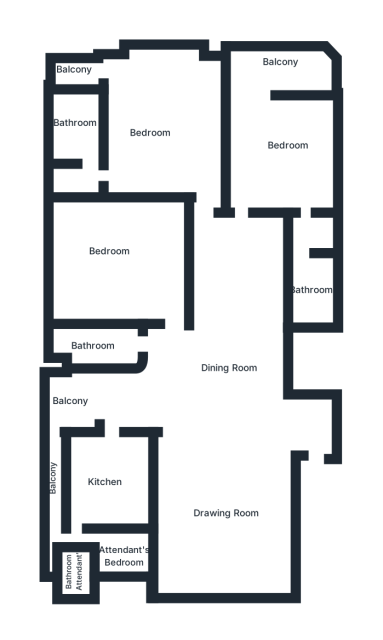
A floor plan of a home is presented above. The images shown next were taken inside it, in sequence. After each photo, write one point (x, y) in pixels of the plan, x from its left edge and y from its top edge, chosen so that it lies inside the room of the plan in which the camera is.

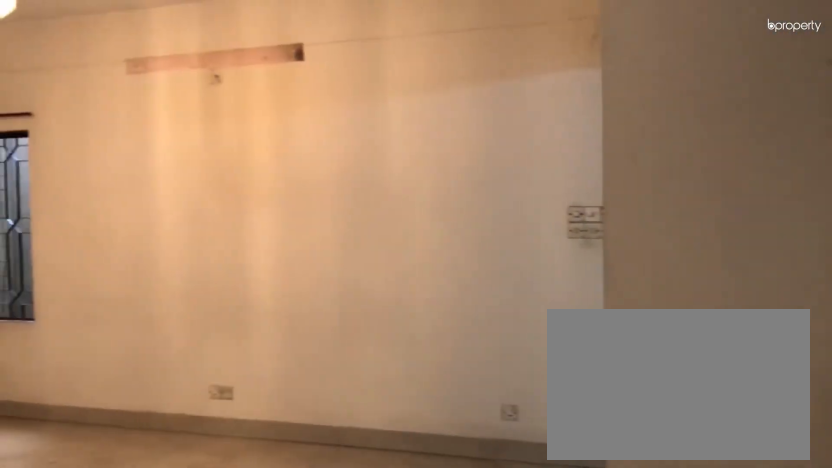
(230, 505)
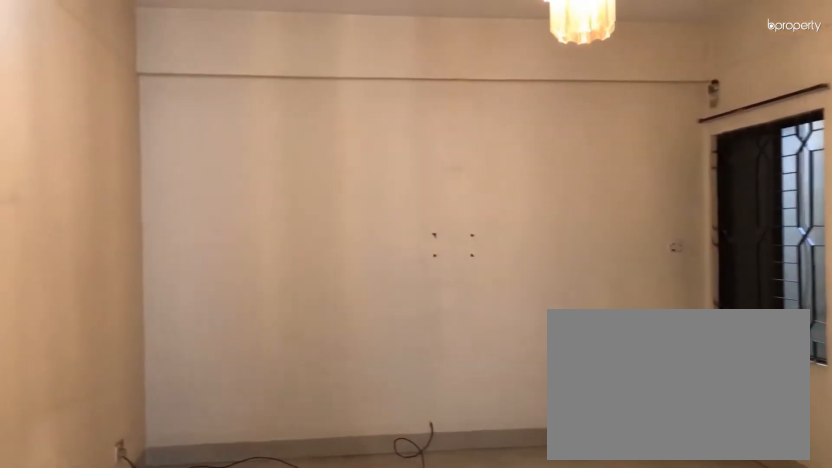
(230, 505)
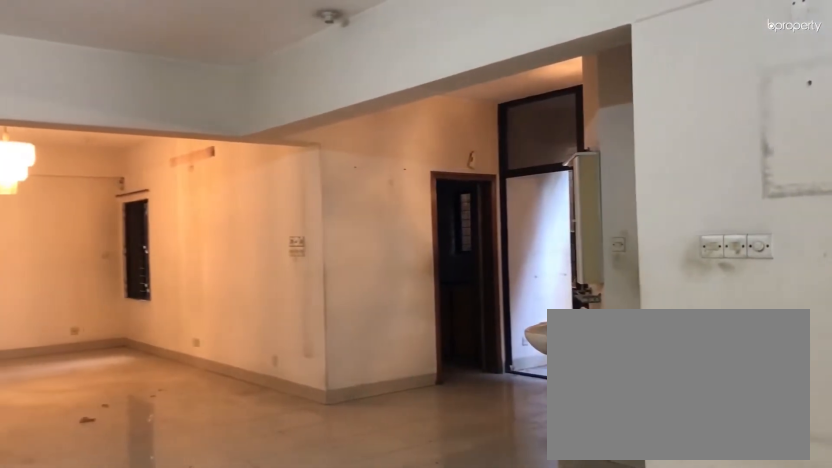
(221, 381)
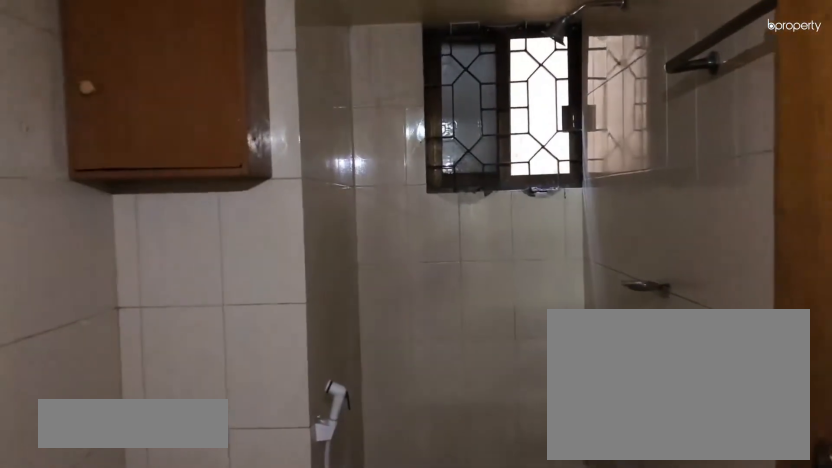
(94, 347)
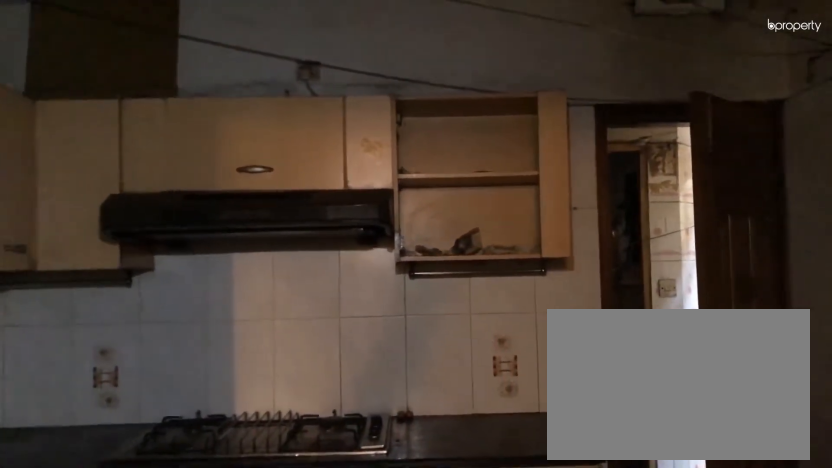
(107, 482)
